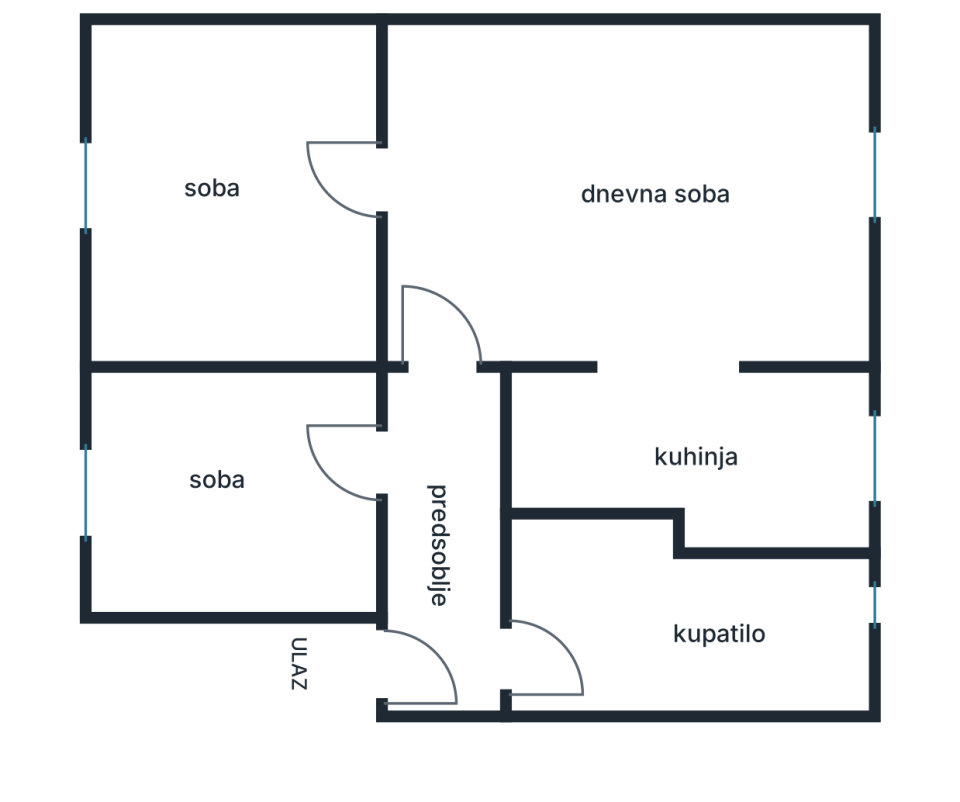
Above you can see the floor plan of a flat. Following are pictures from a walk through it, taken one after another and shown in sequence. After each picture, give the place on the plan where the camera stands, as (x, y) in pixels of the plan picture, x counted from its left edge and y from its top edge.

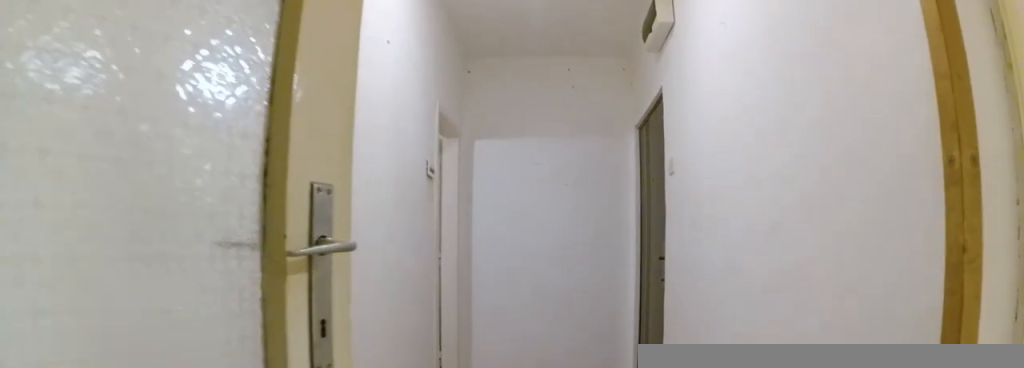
(443, 367)
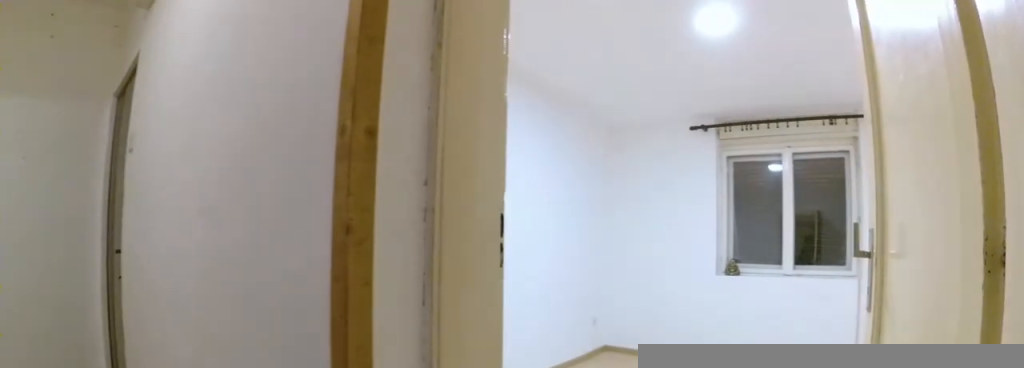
(462, 435)
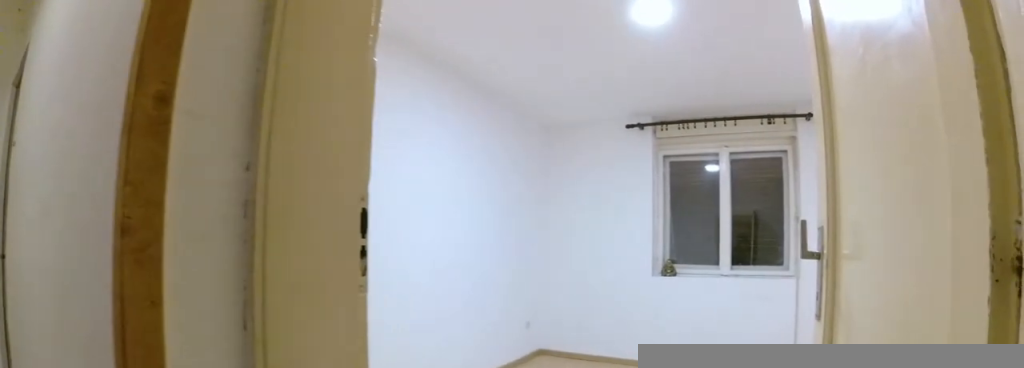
(453, 439)
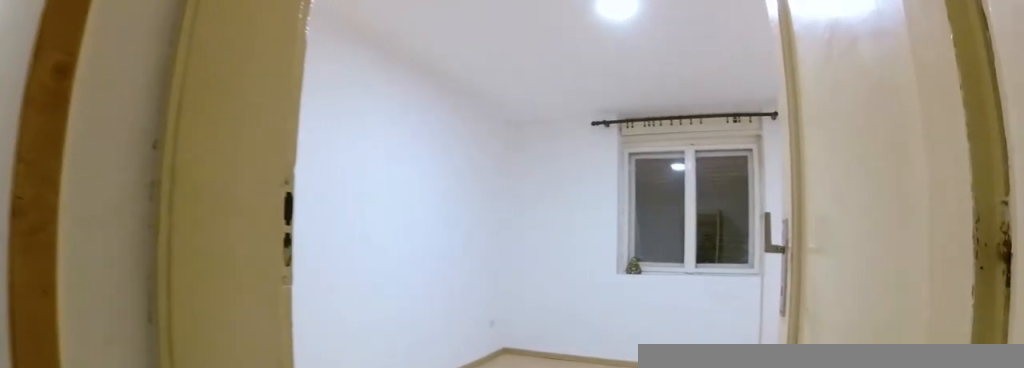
(446, 437)
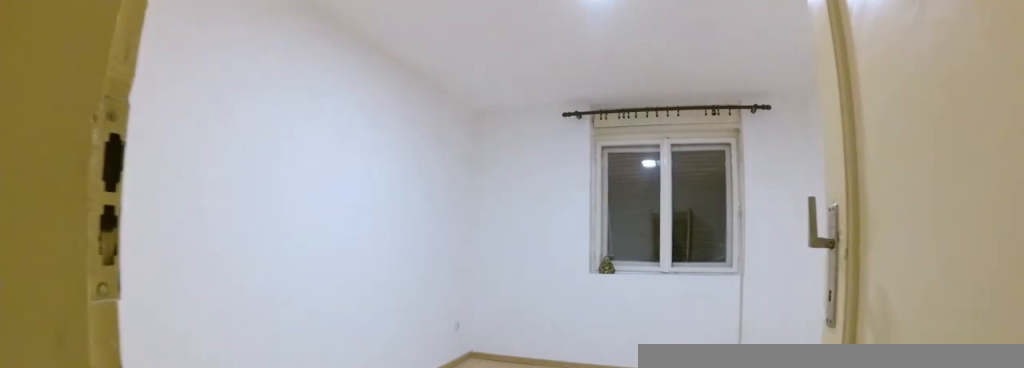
(430, 436)
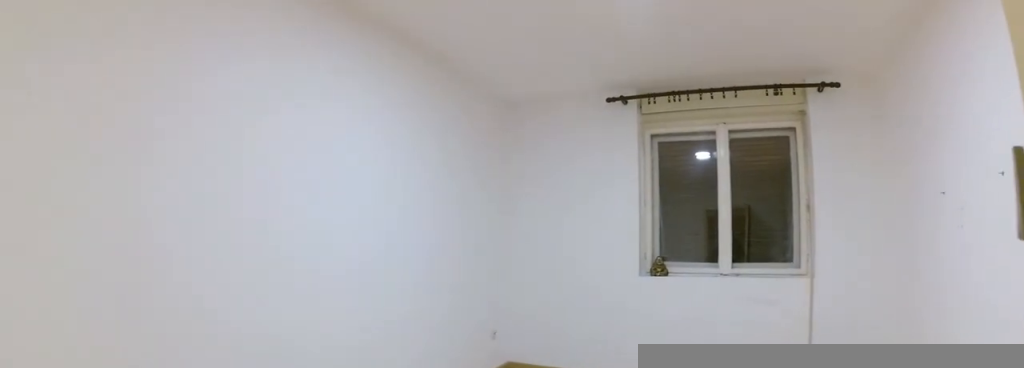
(393, 440)
